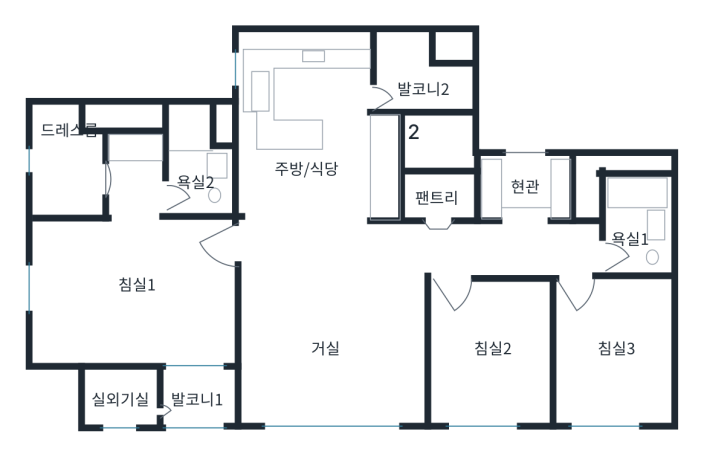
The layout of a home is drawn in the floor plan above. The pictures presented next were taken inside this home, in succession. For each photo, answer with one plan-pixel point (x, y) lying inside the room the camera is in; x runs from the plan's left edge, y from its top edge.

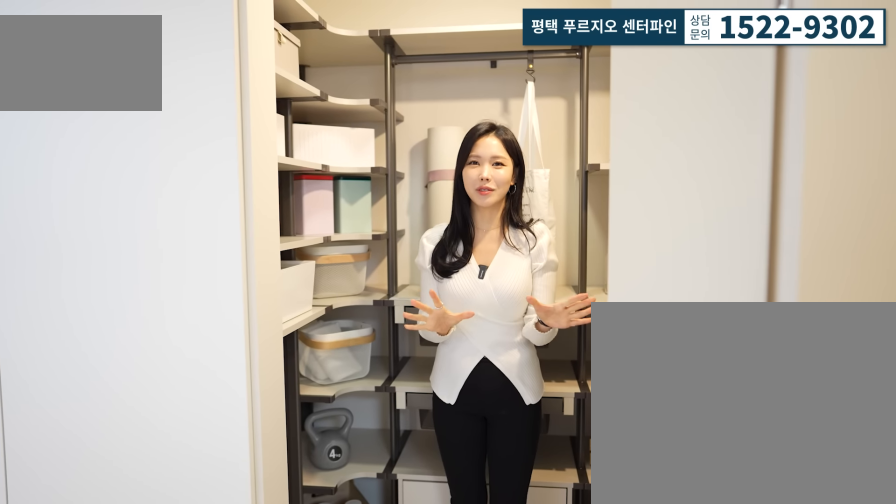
(440, 222)
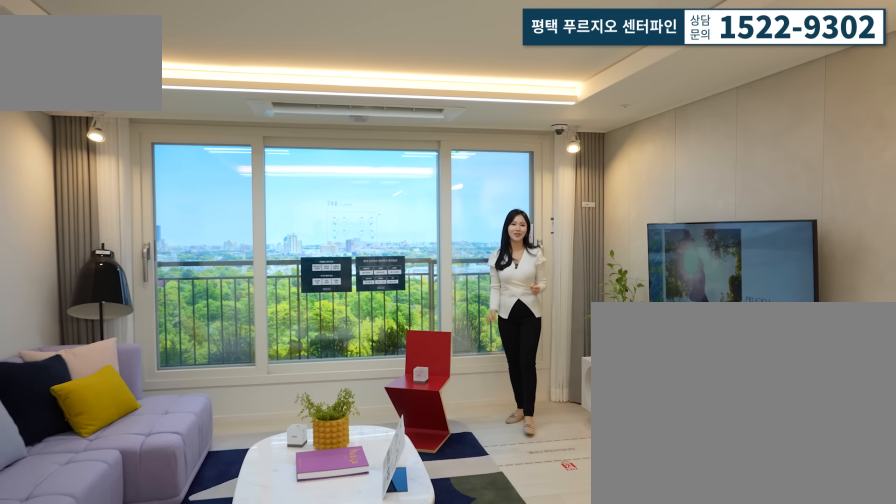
(328, 338)
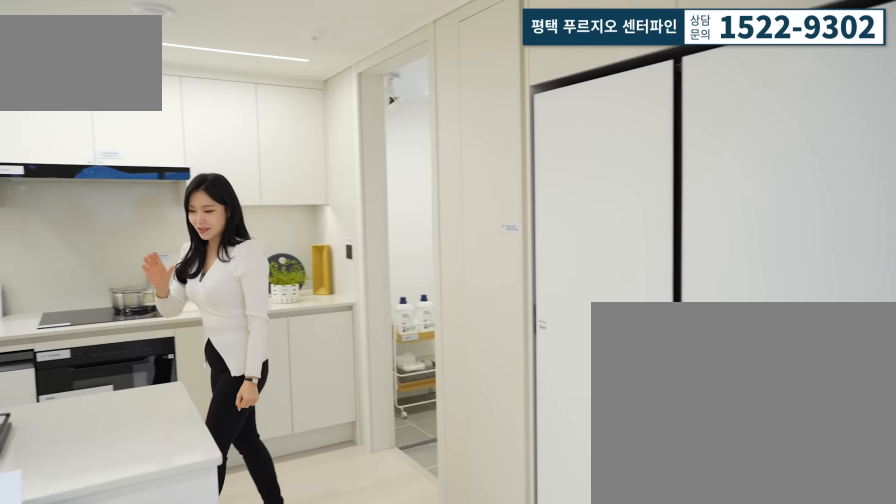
(320, 138)
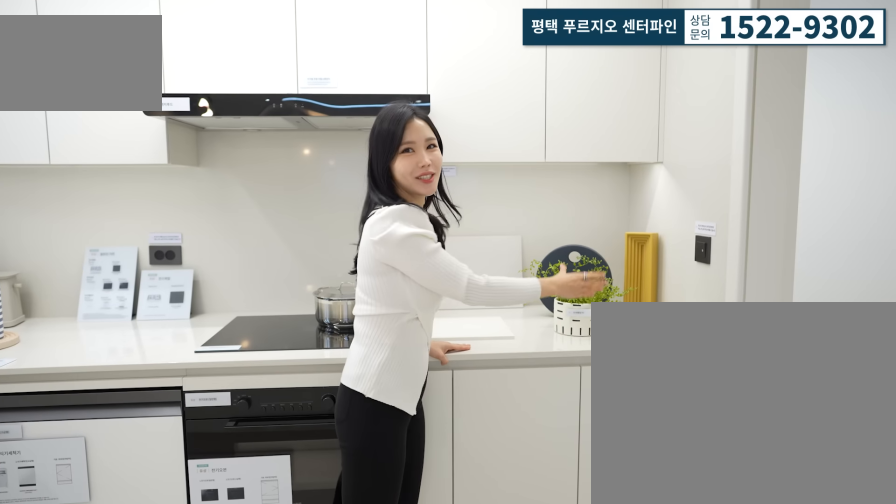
(320, 138)
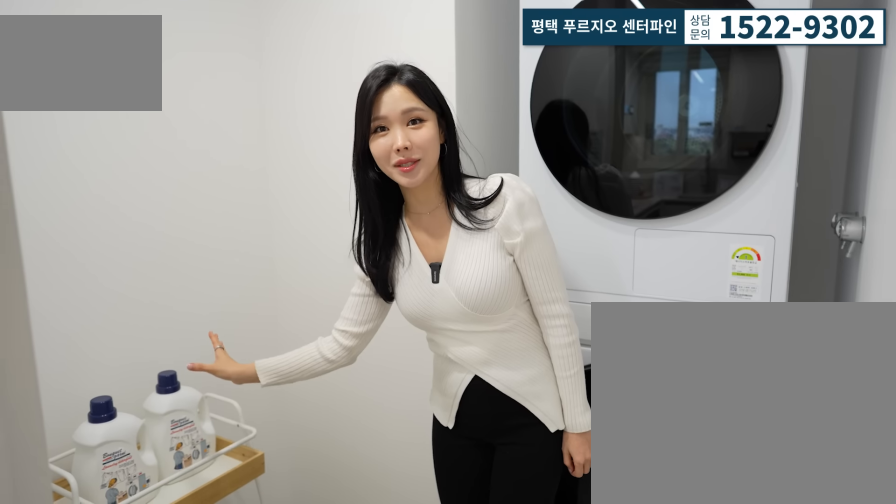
(425, 82)
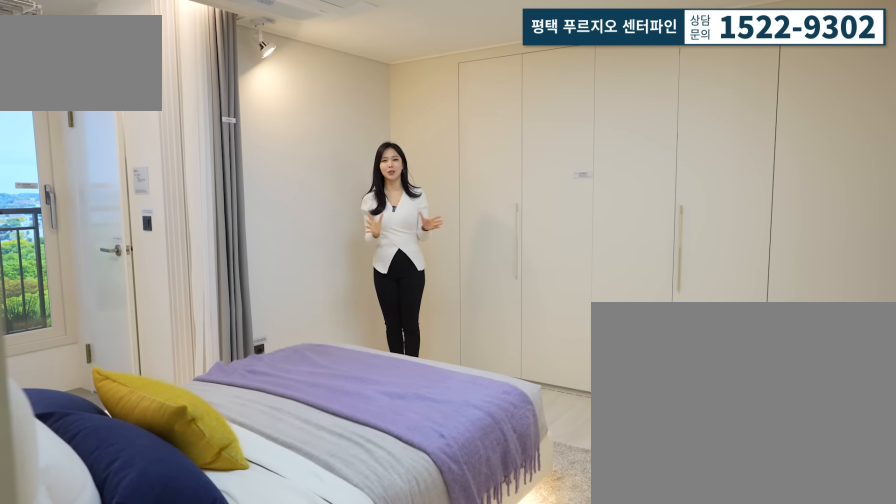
(133, 282)
